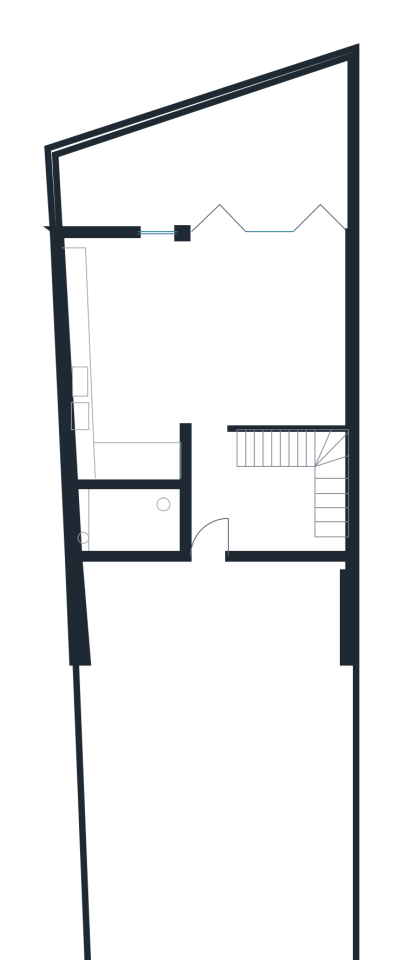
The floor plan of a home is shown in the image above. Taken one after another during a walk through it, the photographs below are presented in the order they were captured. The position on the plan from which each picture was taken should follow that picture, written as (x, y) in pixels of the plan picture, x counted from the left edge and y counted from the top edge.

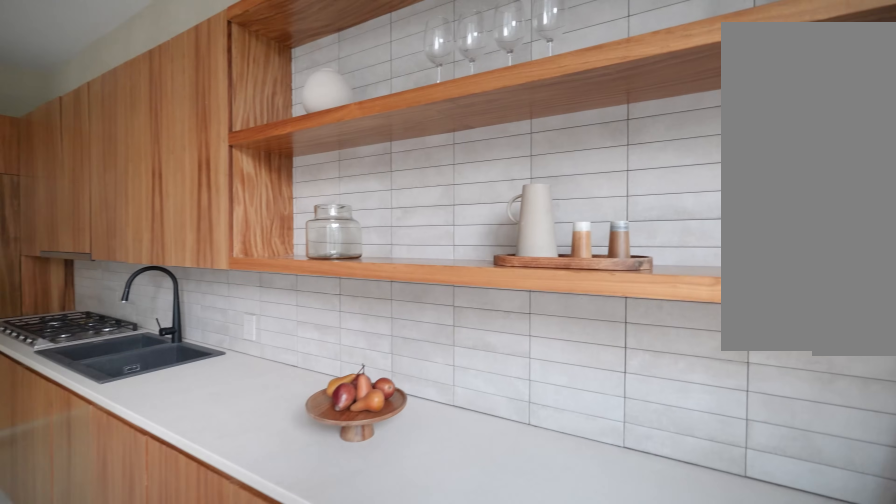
(111, 285)
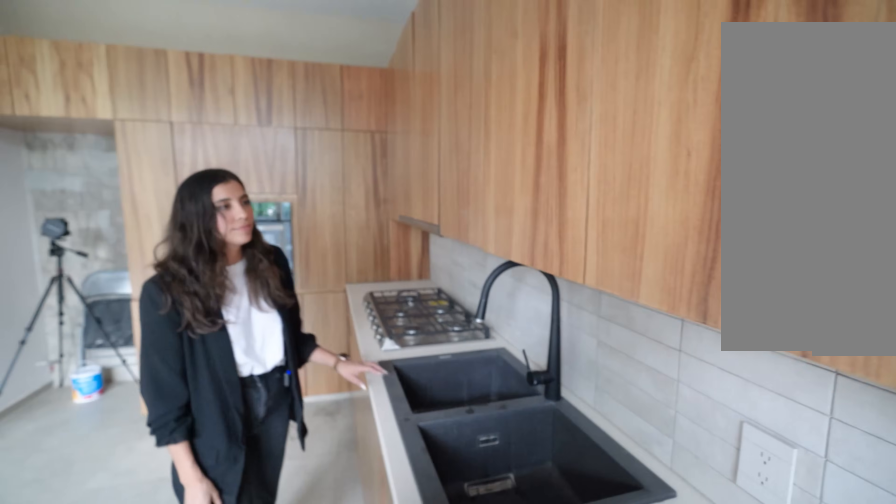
(109, 347)
